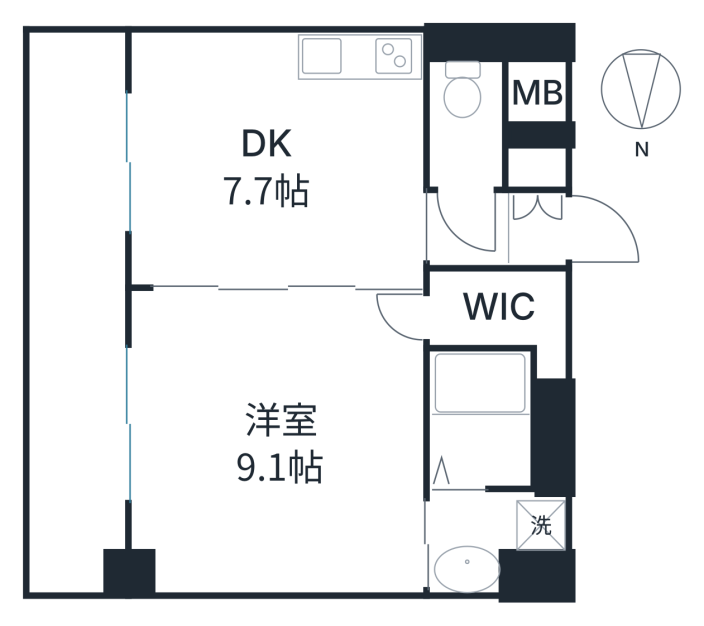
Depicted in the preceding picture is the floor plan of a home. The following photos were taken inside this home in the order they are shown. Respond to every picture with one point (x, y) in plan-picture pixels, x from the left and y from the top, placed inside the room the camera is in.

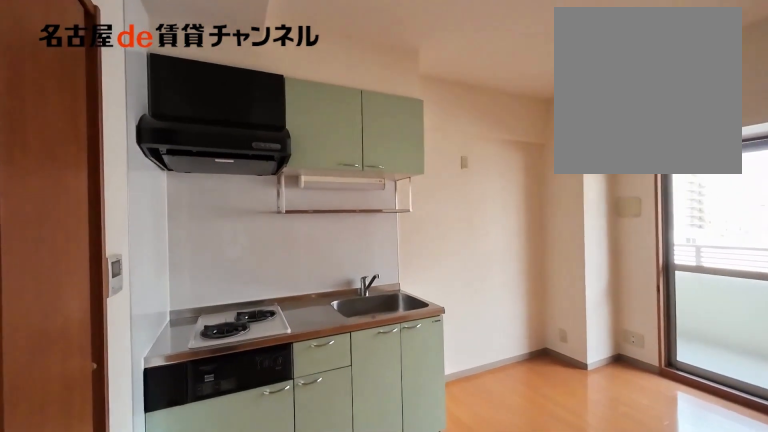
(274, 159)
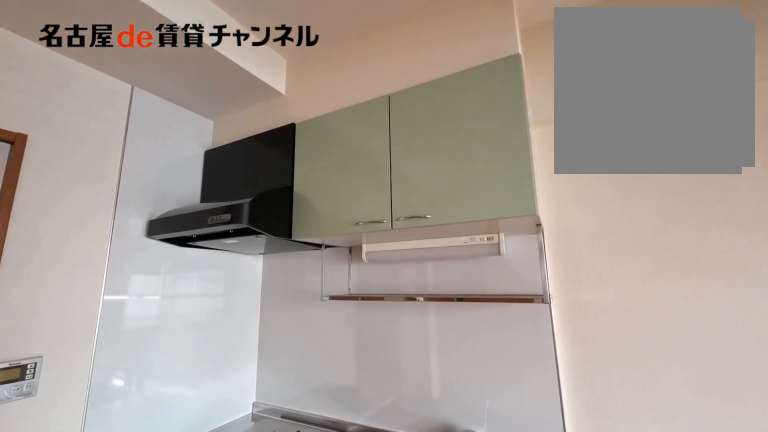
(359, 58)
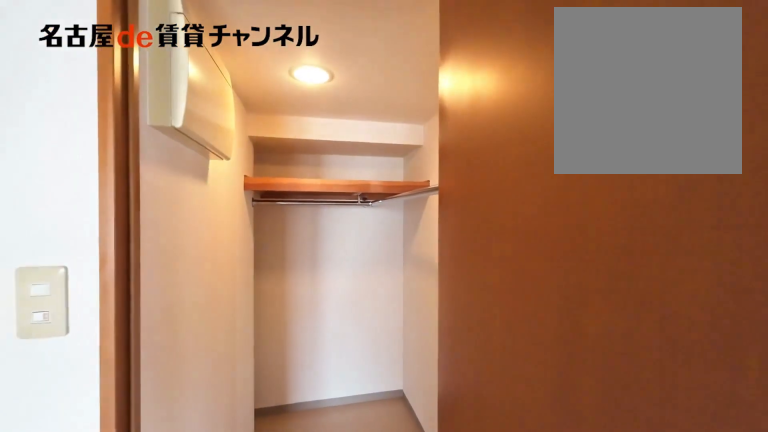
(507, 313)
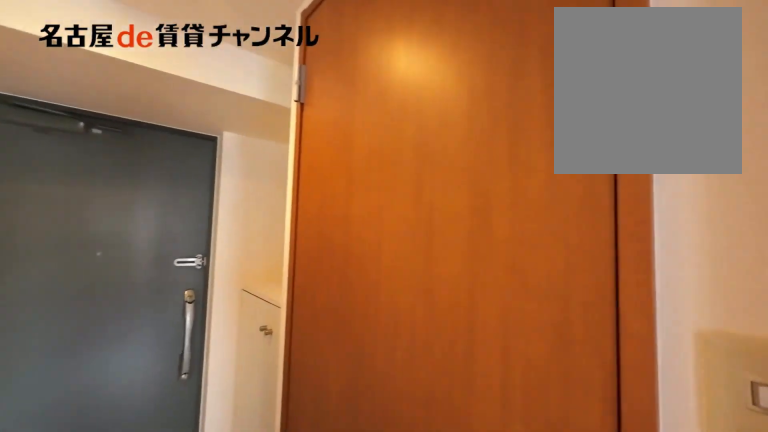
(468, 230)
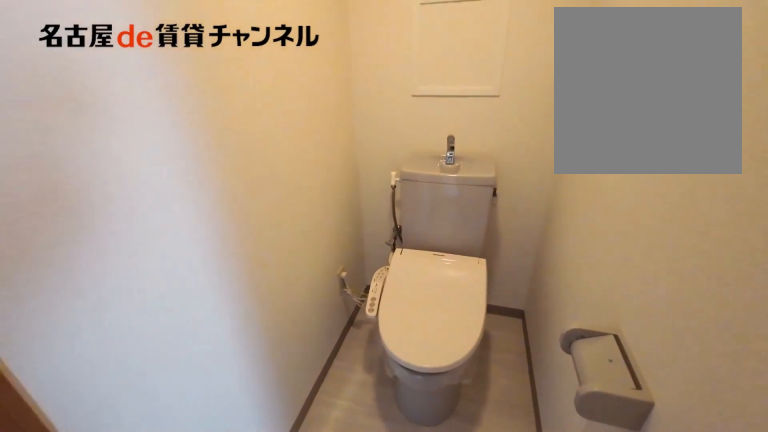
(466, 128)
